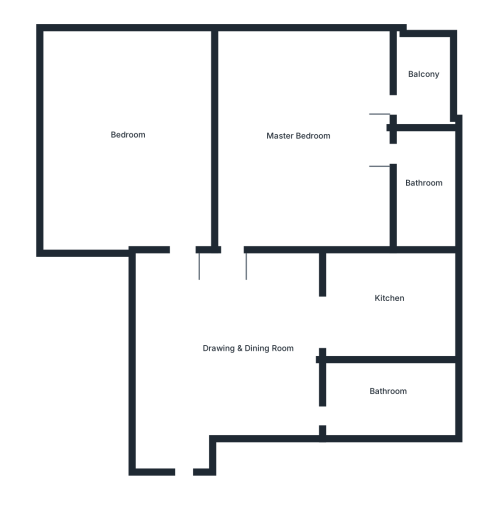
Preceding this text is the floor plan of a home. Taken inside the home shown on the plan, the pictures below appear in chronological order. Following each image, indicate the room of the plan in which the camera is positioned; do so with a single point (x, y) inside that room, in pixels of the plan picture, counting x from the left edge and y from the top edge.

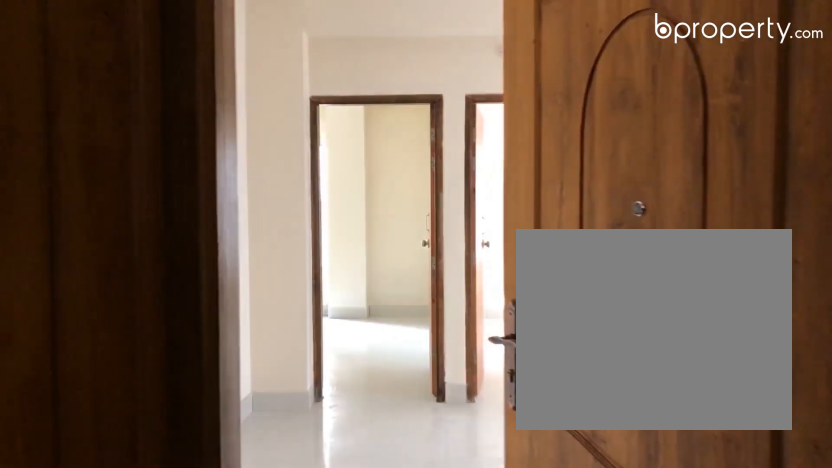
(183, 442)
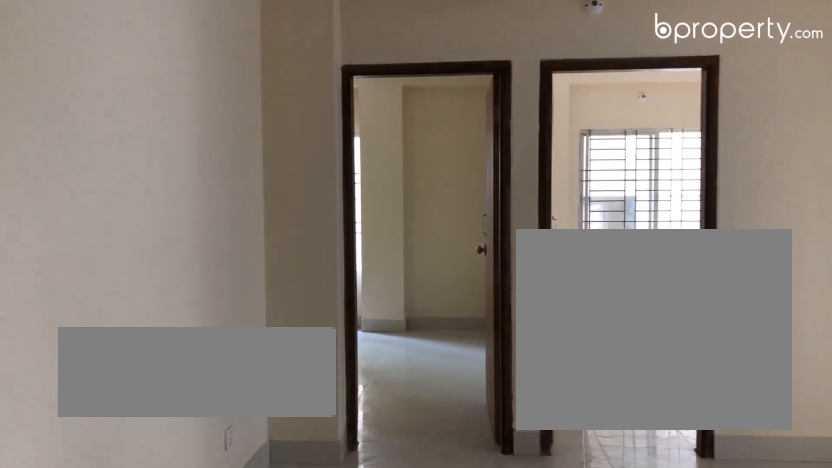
(220, 348)
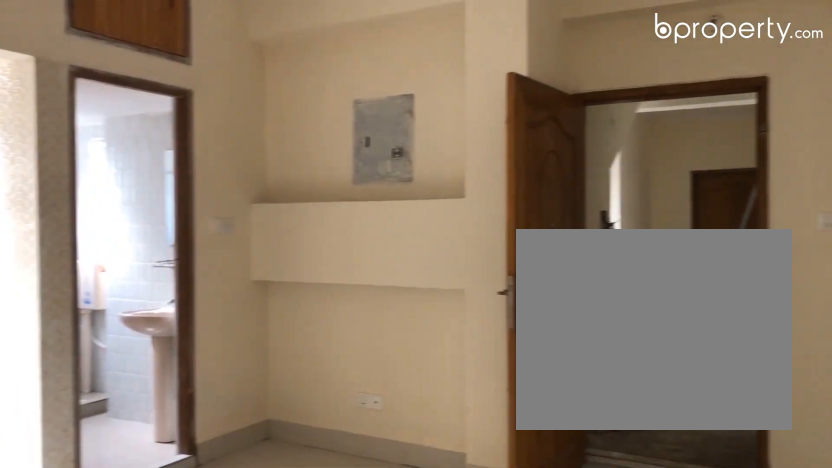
(220, 348)
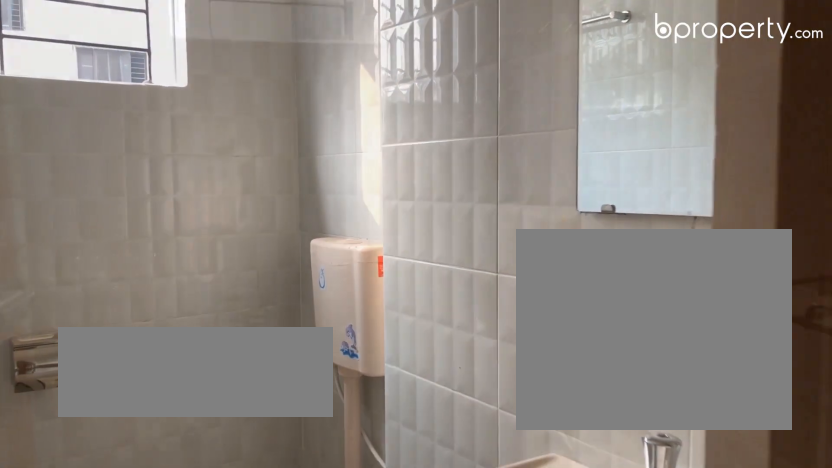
(404, 388)
